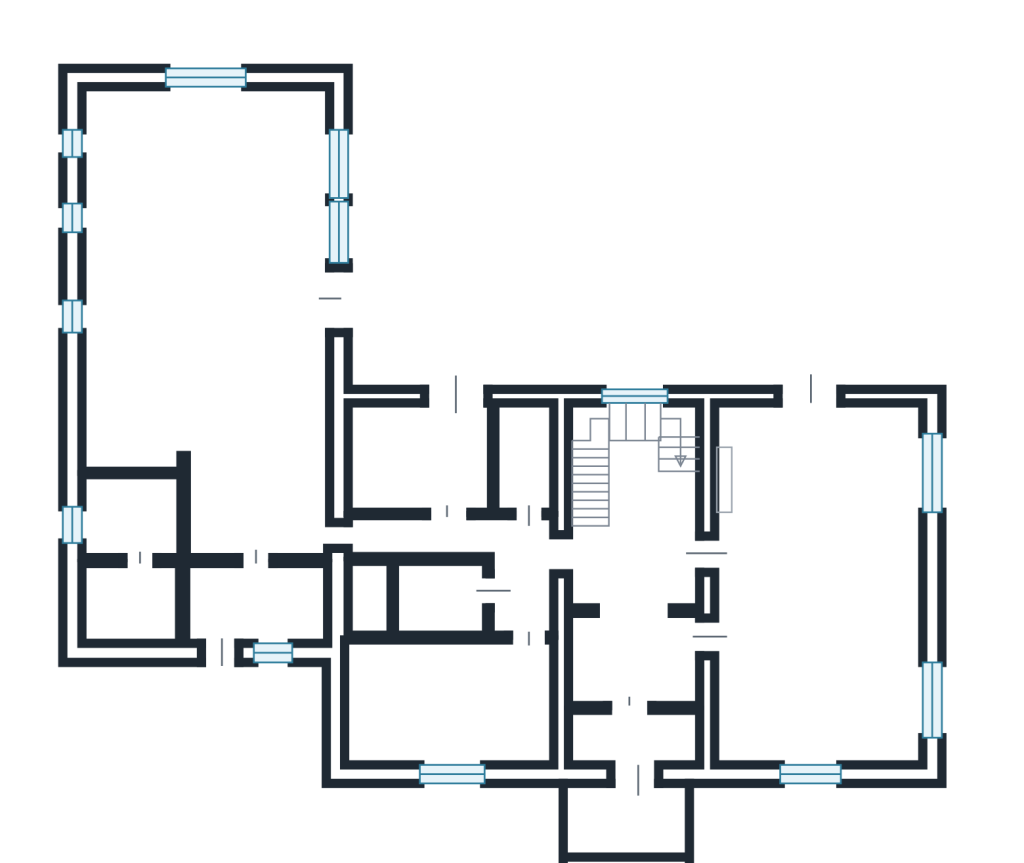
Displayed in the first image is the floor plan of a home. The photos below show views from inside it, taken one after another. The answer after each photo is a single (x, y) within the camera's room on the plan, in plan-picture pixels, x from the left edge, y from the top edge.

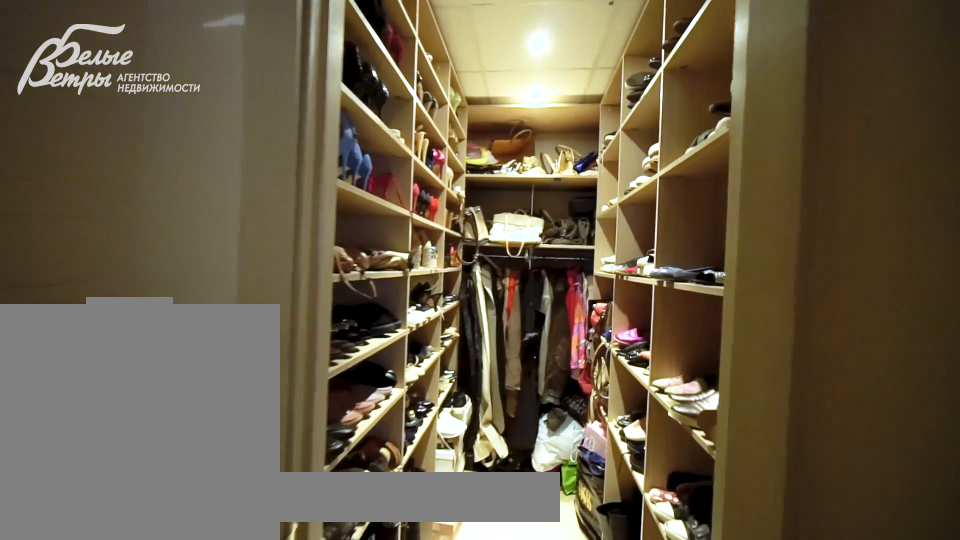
(519, 459)
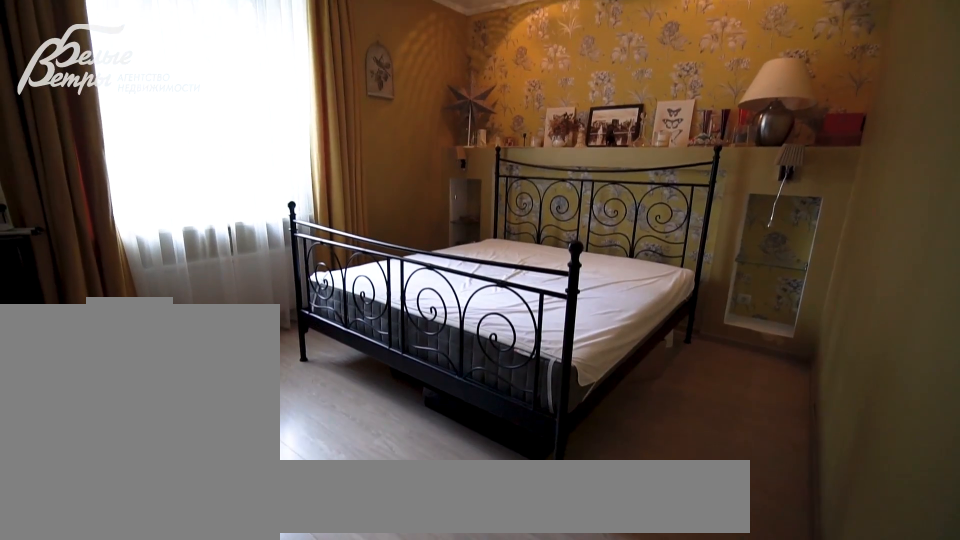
(445, 701)
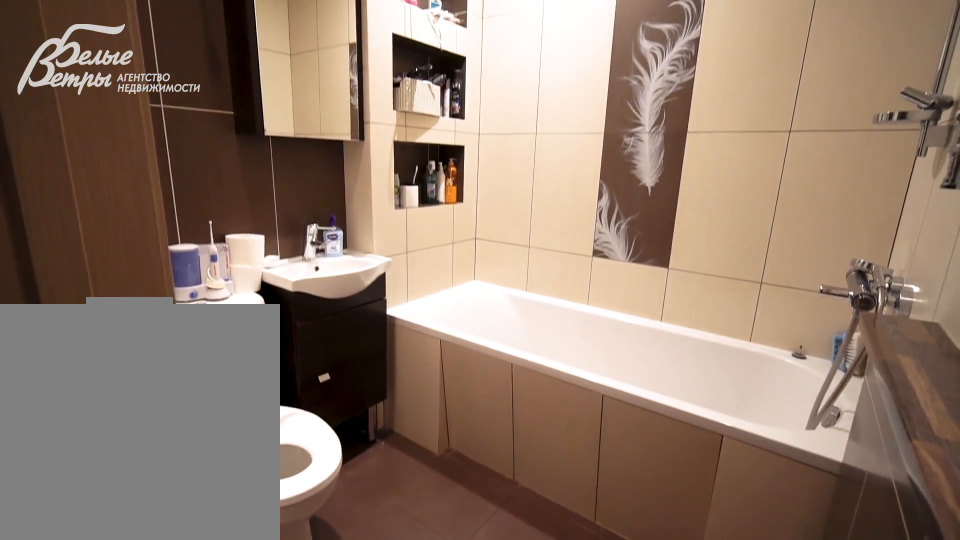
(435, 595)
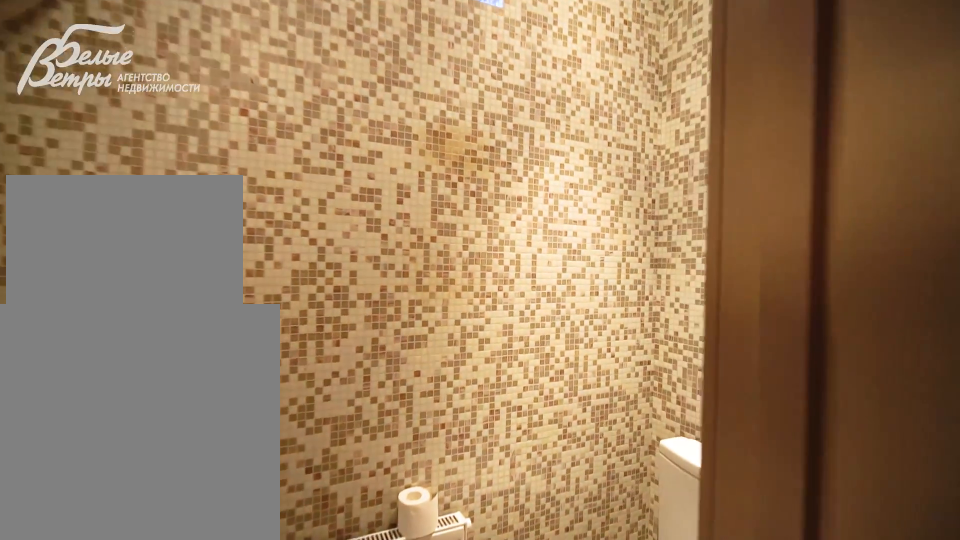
(129, 513)
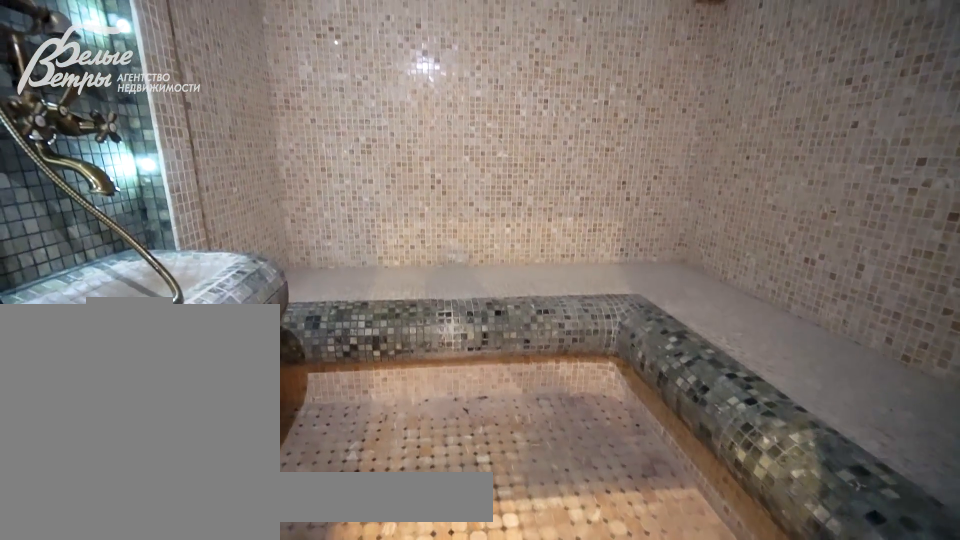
(127, 602)
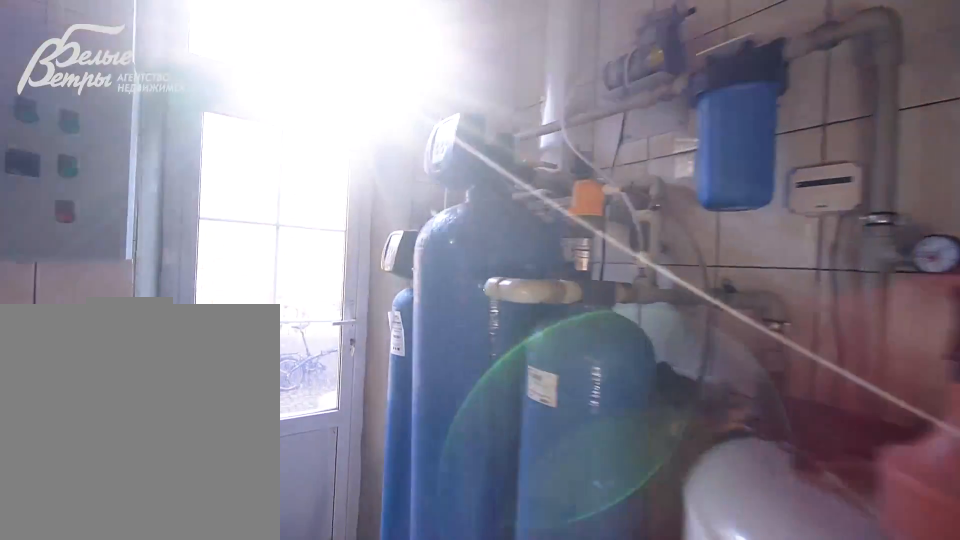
(253, 598)
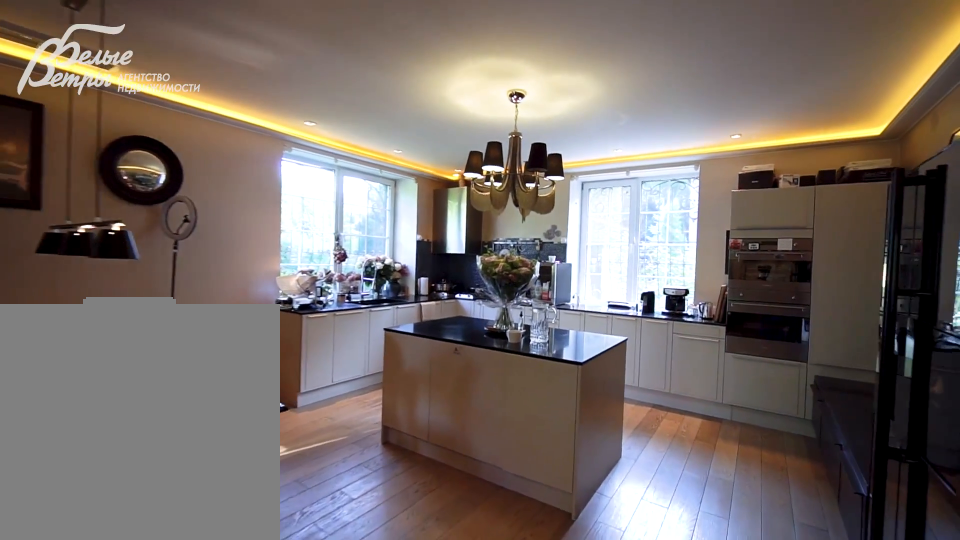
(814, 687)
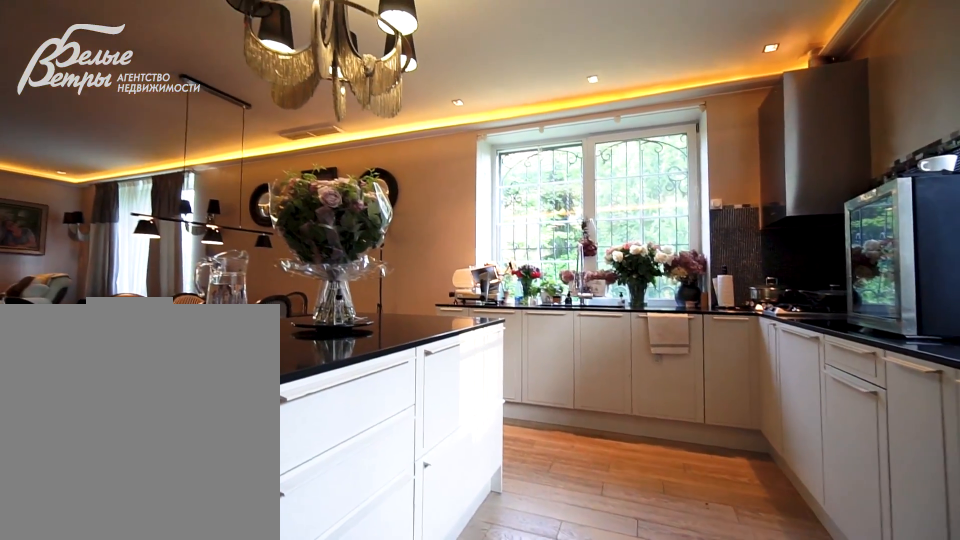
(814, 687)
